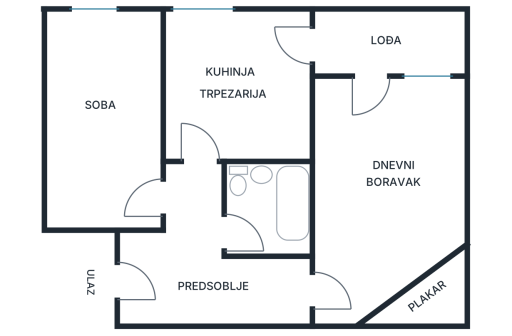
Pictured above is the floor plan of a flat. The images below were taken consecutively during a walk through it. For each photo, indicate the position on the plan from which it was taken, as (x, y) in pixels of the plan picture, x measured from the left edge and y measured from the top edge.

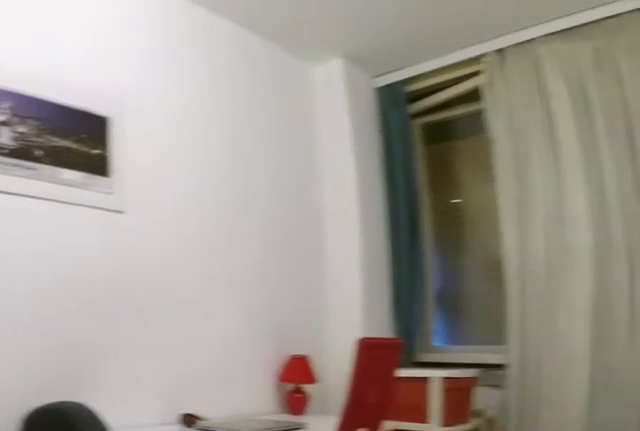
(135, 196)
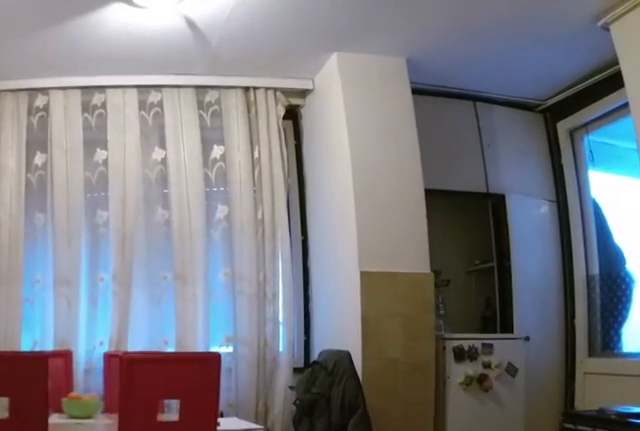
(191, 167)
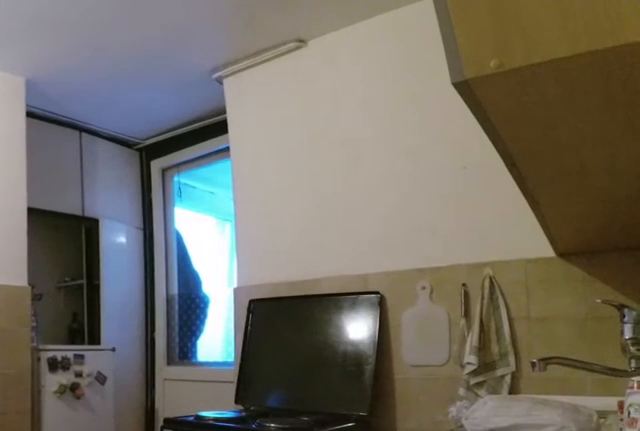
(181, 141)
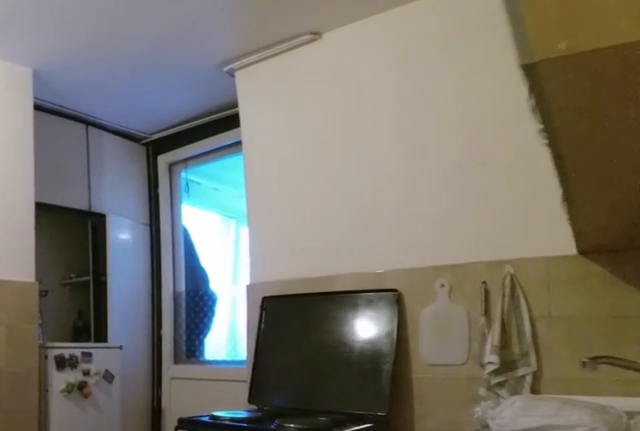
(185, 135)
